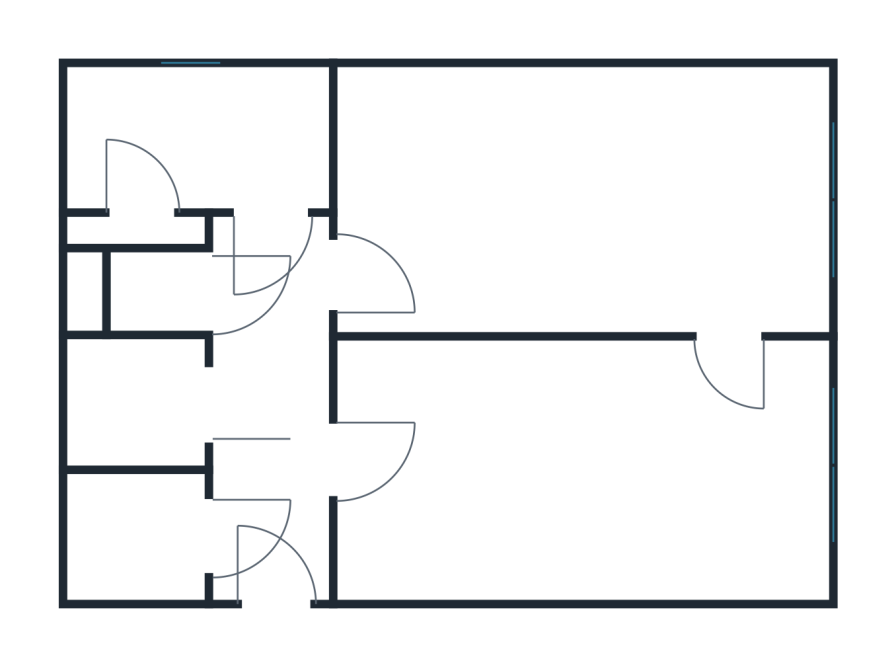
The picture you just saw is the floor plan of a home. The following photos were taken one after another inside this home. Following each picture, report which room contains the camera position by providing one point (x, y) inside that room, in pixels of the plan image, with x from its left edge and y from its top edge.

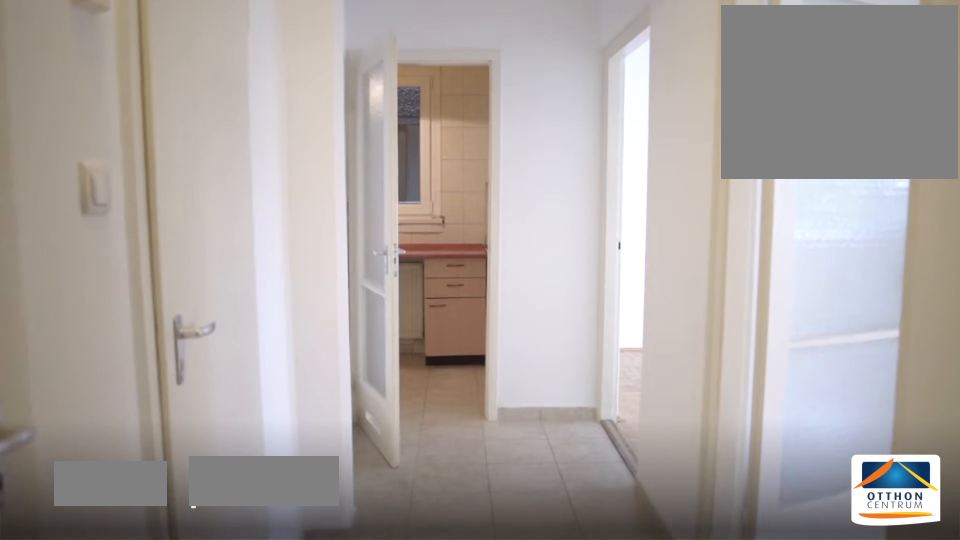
(276, 540)
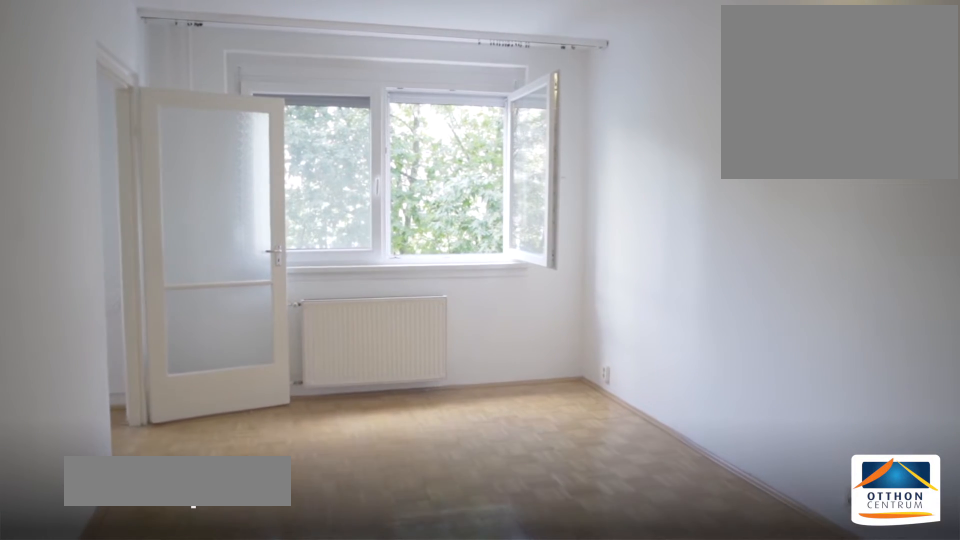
(565, 479)
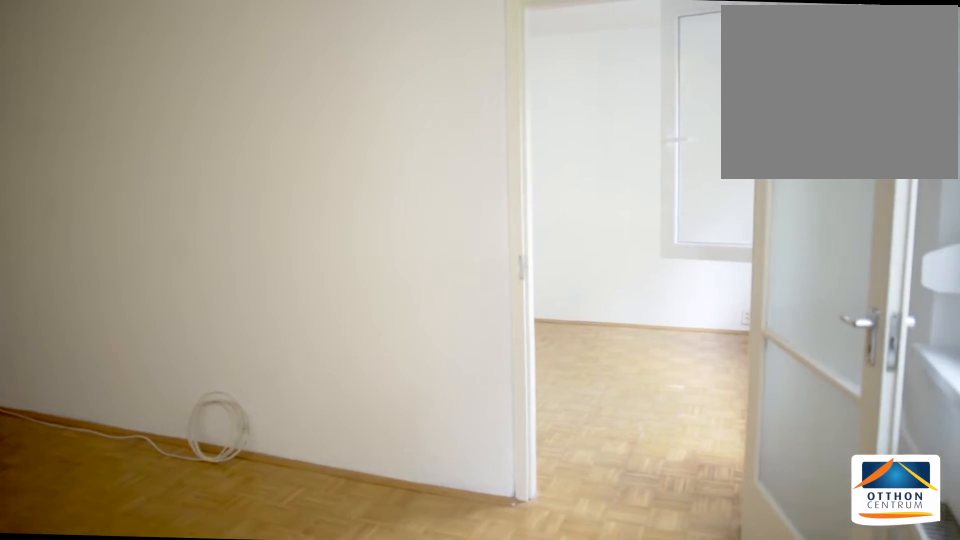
(565, 480)
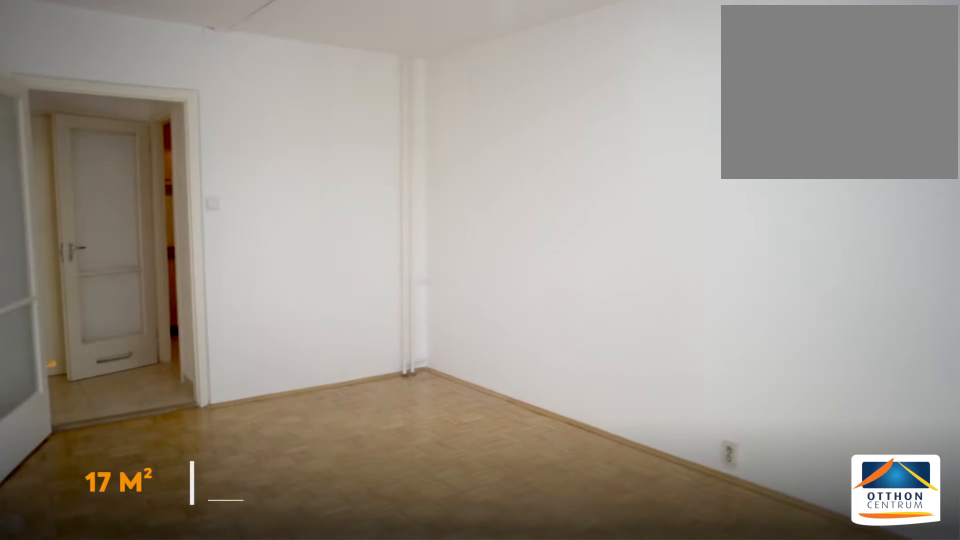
(601, 197)
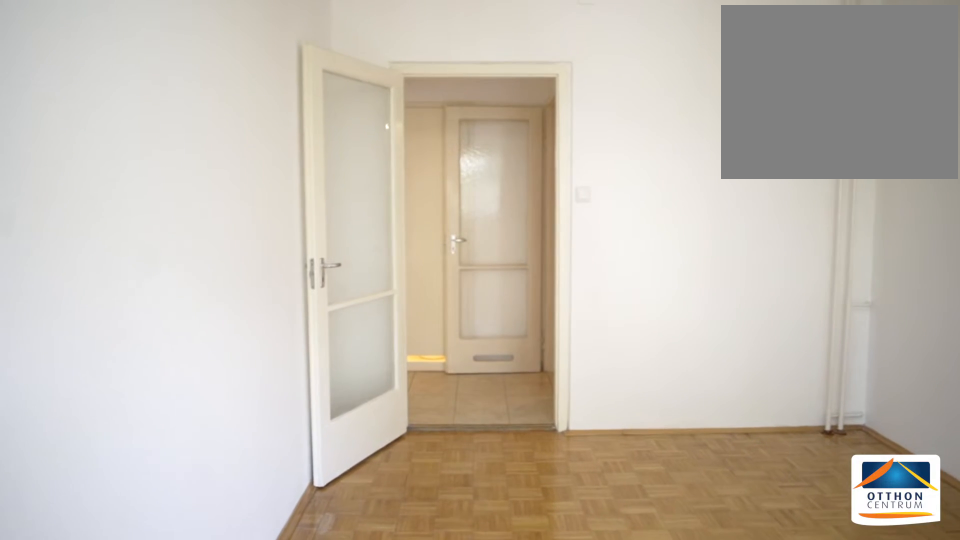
(601, 198)
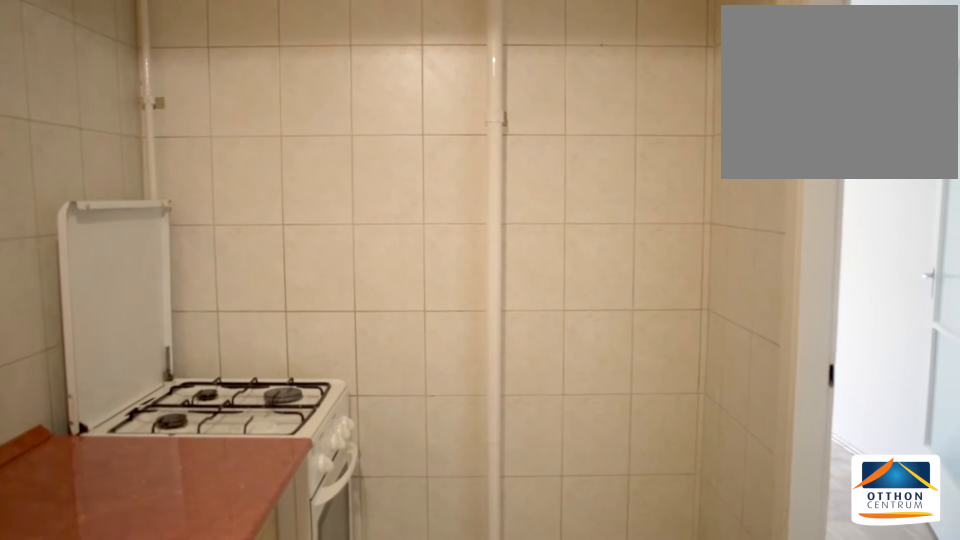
(213, 142)
